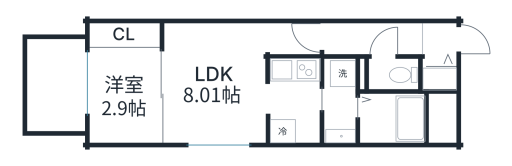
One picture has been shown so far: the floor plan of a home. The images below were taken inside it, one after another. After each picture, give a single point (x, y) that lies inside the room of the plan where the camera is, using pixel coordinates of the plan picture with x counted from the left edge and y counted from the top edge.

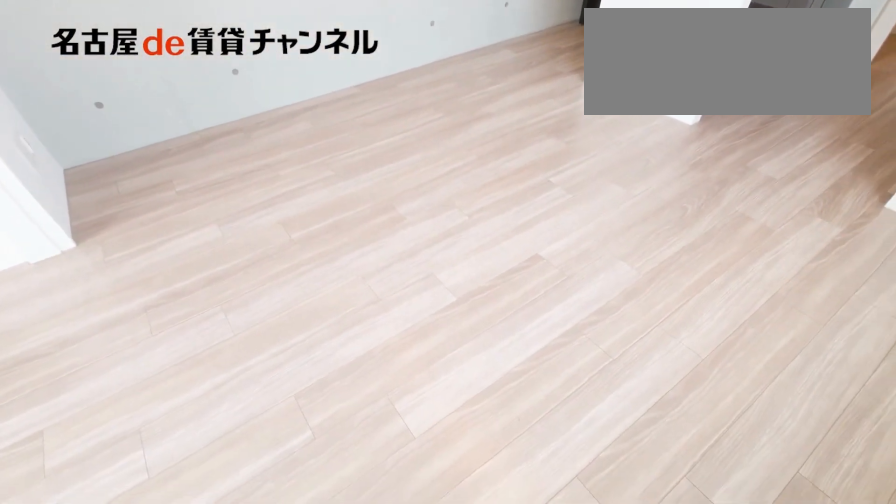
(222, 76)
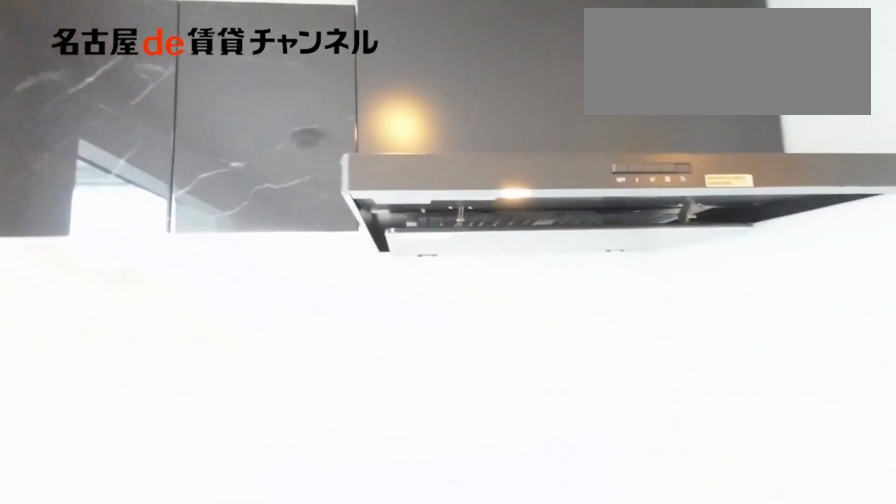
(294, 102)
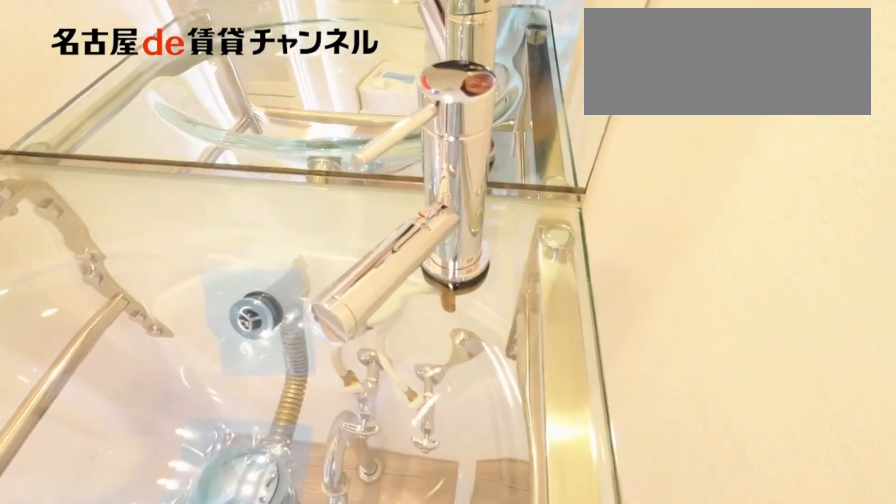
(340, 132)
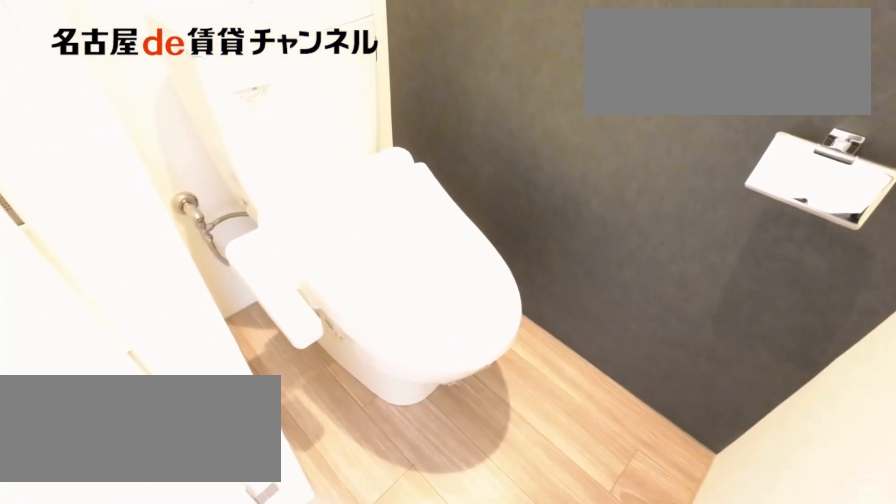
(390, 77)
